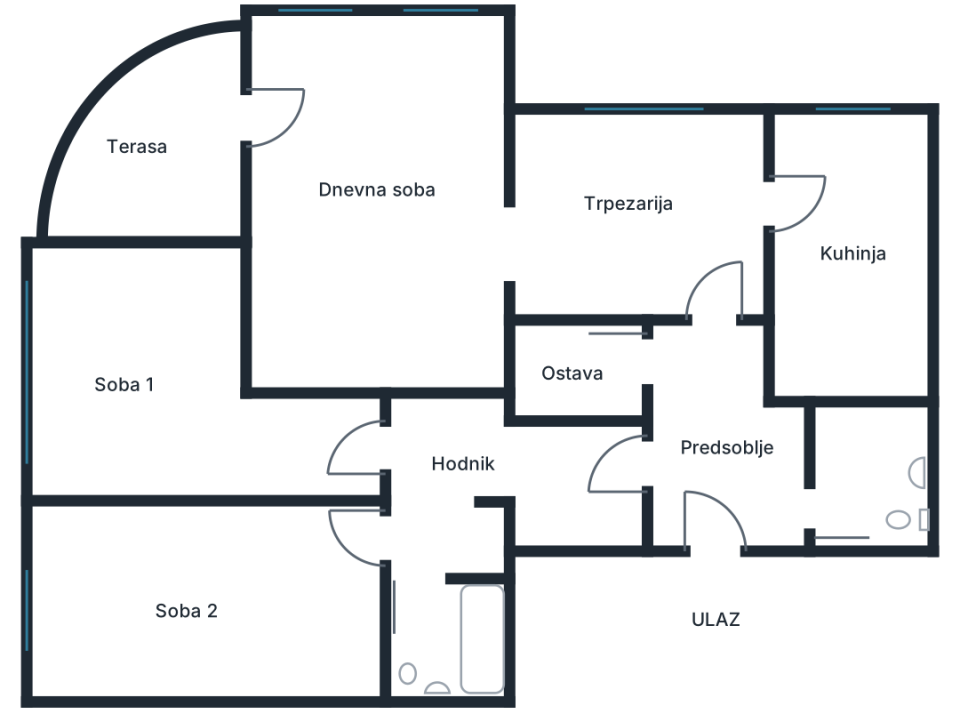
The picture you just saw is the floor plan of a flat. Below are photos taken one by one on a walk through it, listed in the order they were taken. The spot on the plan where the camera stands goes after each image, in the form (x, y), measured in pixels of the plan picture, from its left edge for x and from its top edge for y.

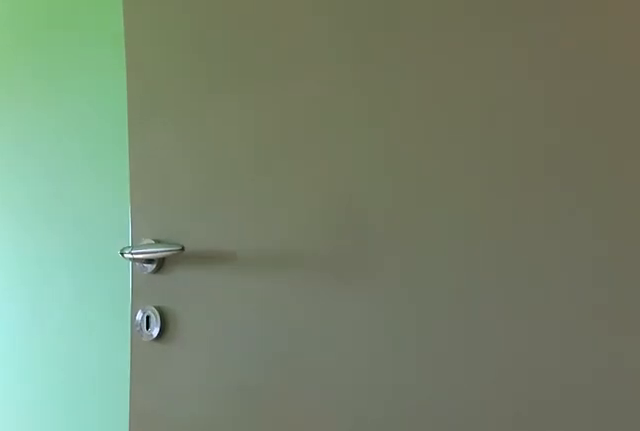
(365, 529)
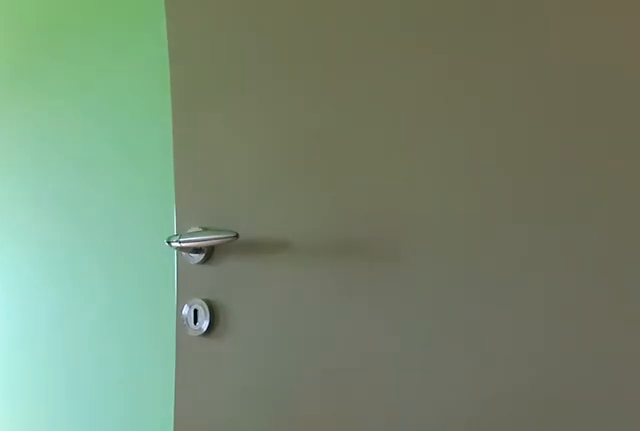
(358, 530)
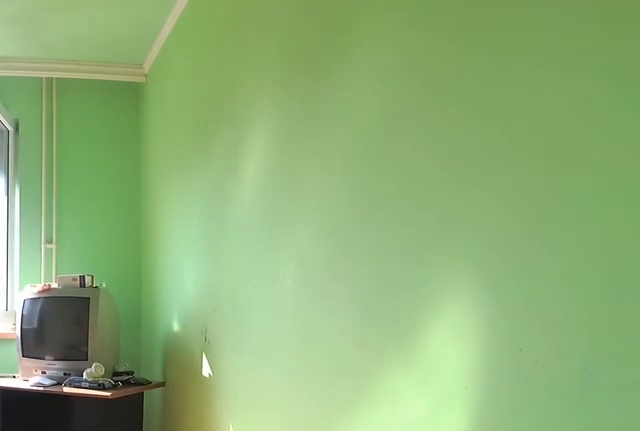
(313, 530)
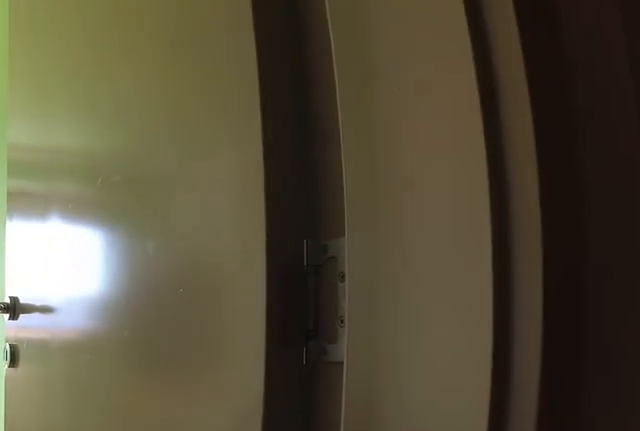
(430, 528)
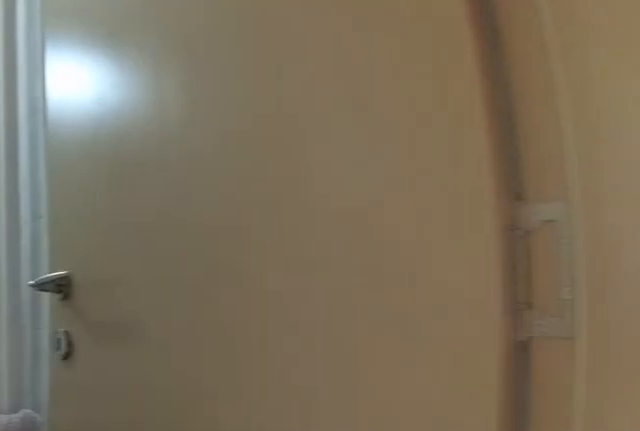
(435, 525)
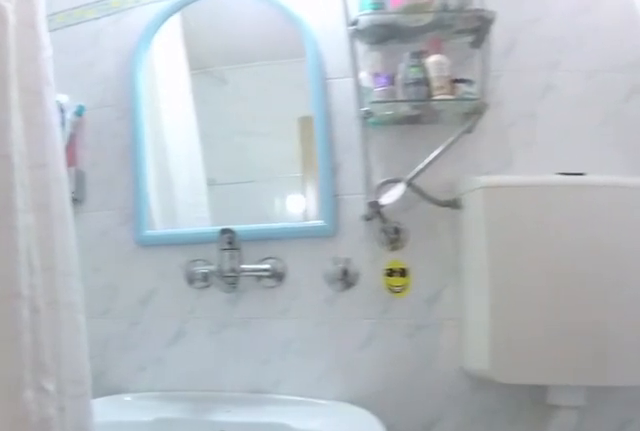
(422, 589)
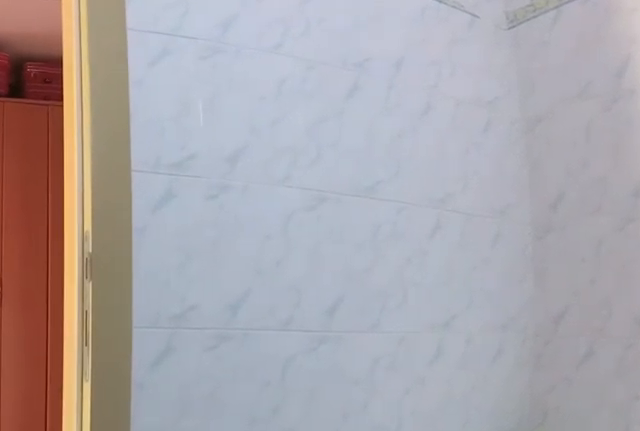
(452, 655)
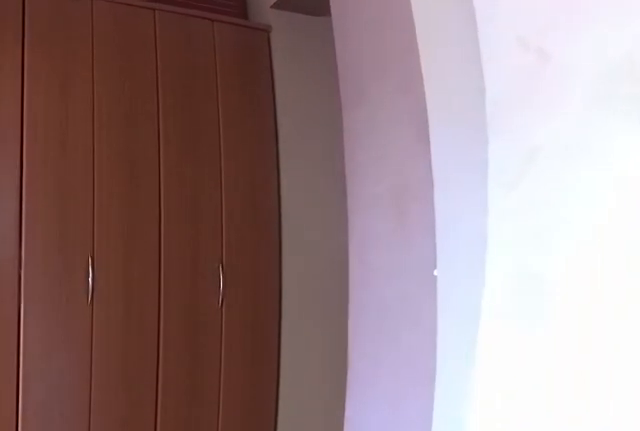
(442, 562)
